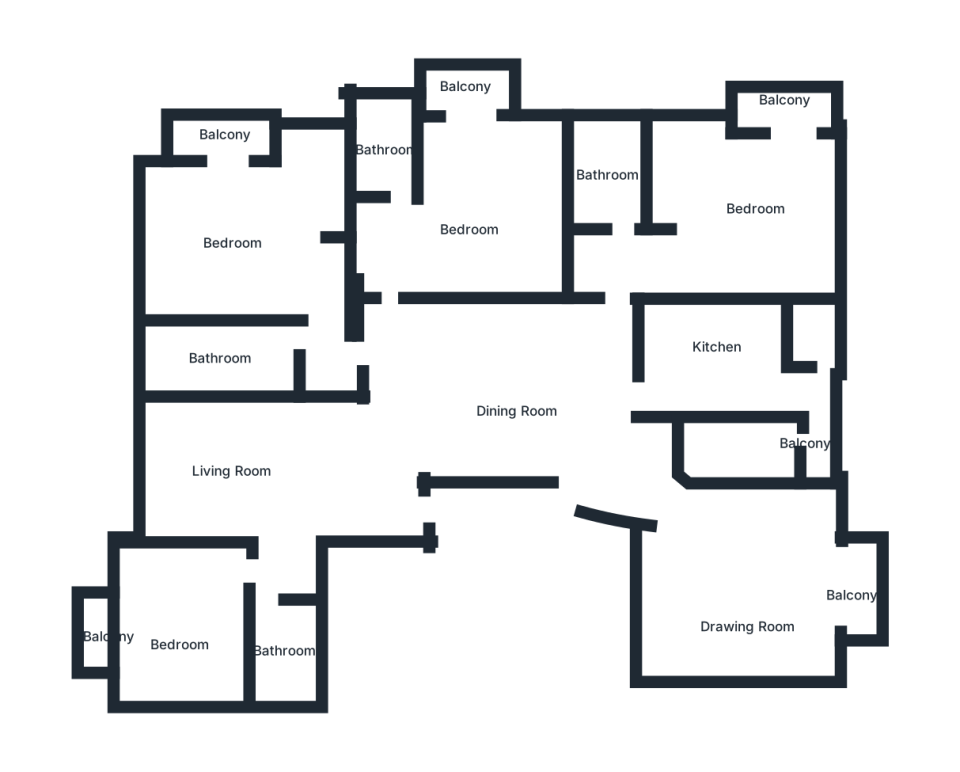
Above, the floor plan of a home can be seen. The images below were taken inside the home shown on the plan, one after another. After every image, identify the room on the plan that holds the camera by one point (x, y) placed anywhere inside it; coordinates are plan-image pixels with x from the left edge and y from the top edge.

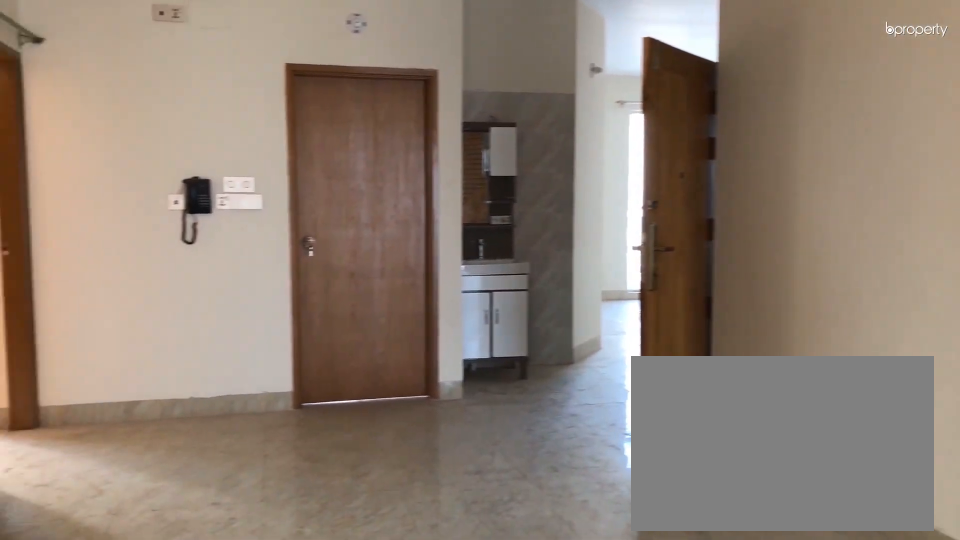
(561, 421)
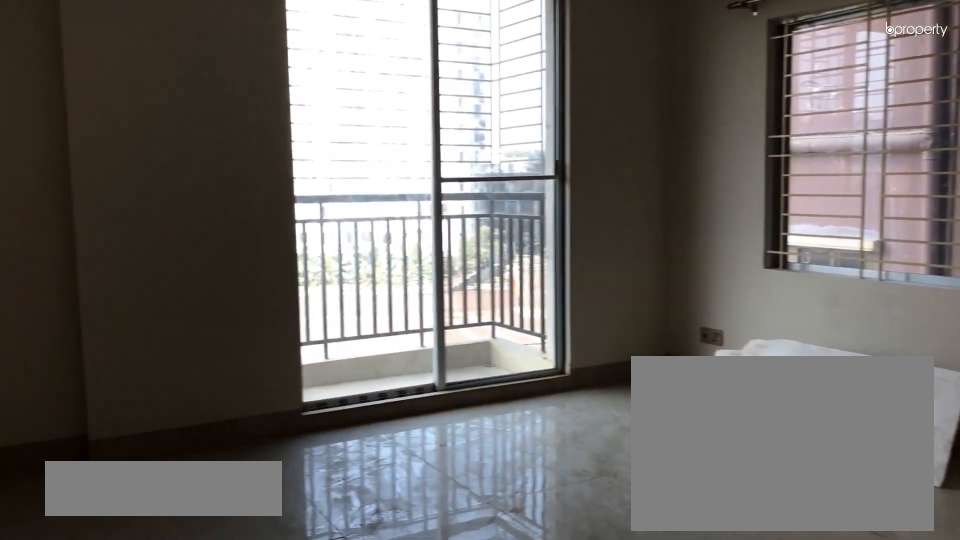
(751, 583)
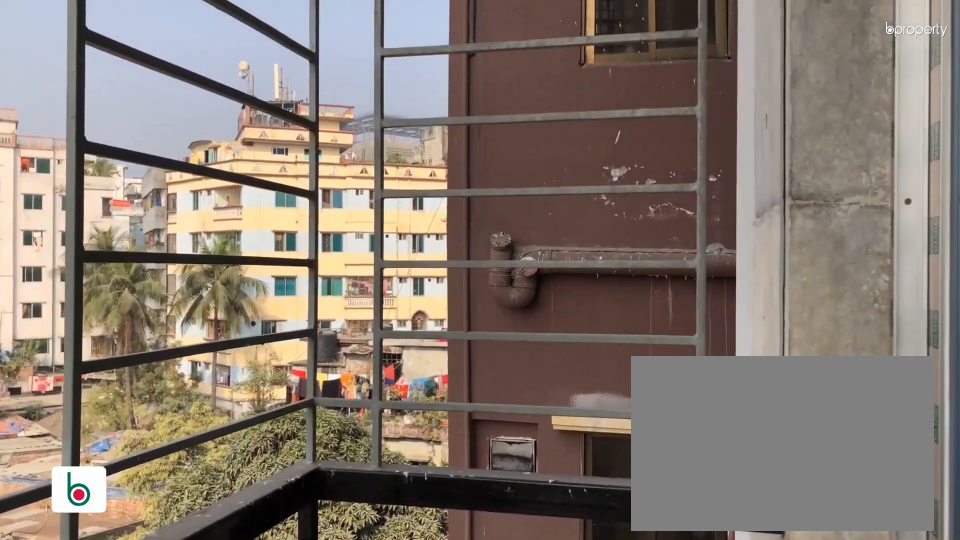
(864, 585)
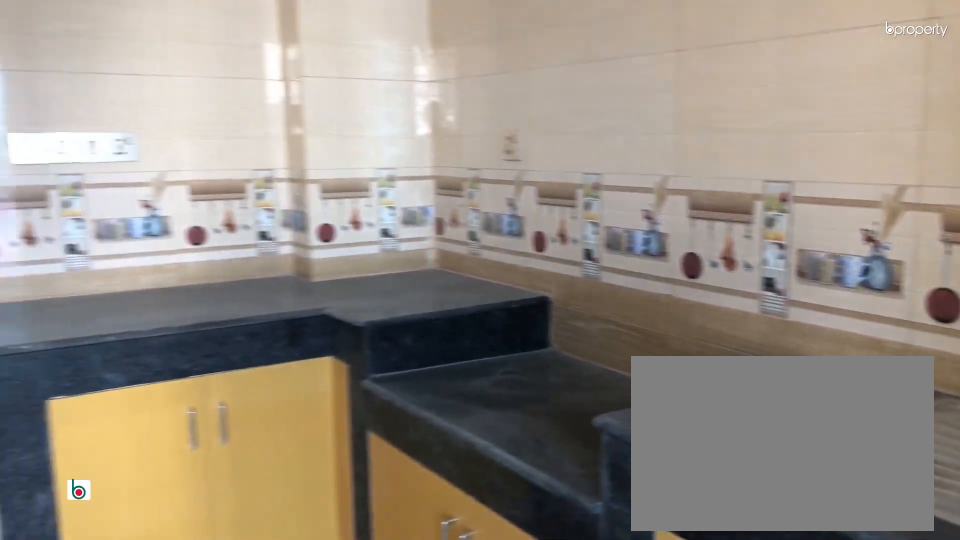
(711, 355)
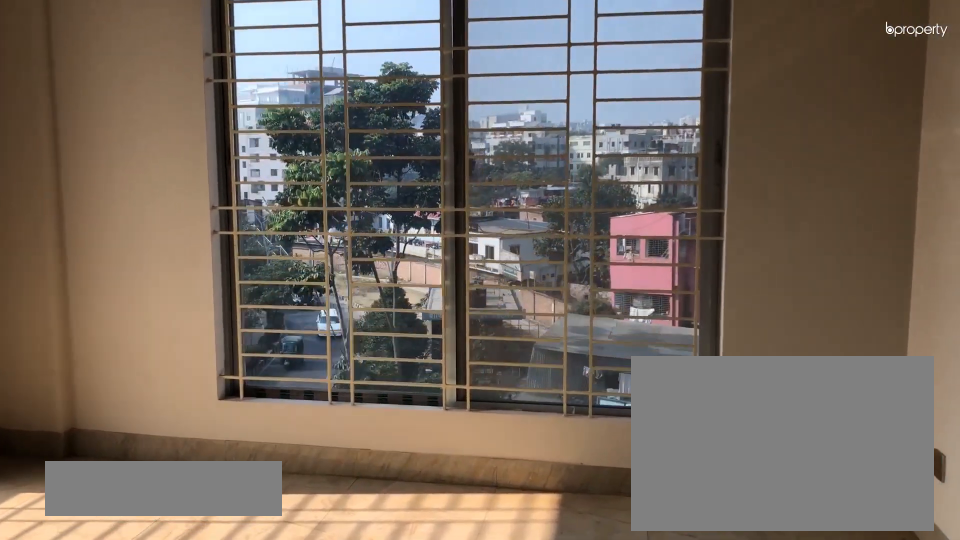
(759, 204)
